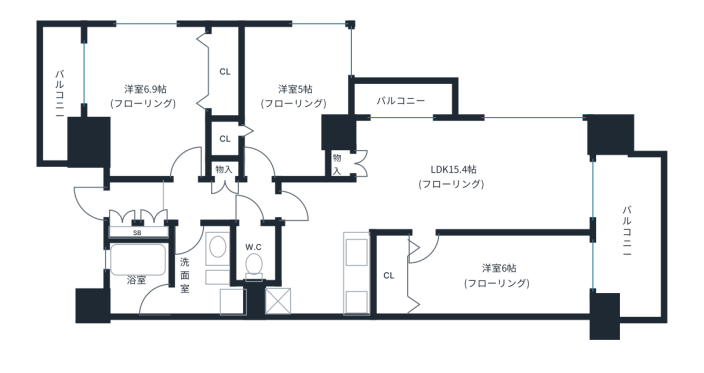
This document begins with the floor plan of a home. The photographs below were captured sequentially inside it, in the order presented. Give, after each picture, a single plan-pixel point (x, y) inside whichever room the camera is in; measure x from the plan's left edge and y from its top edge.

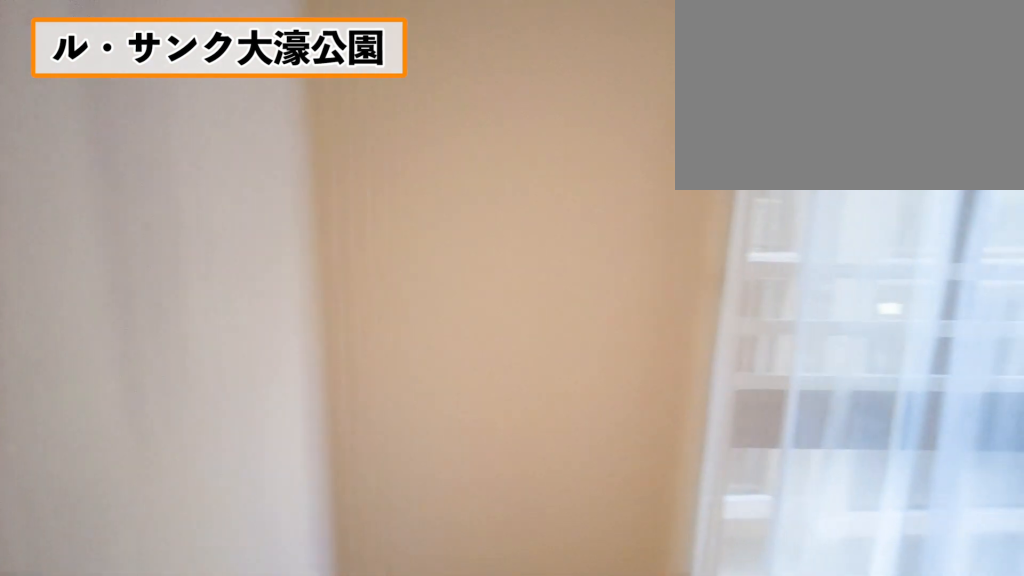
(294, 98)
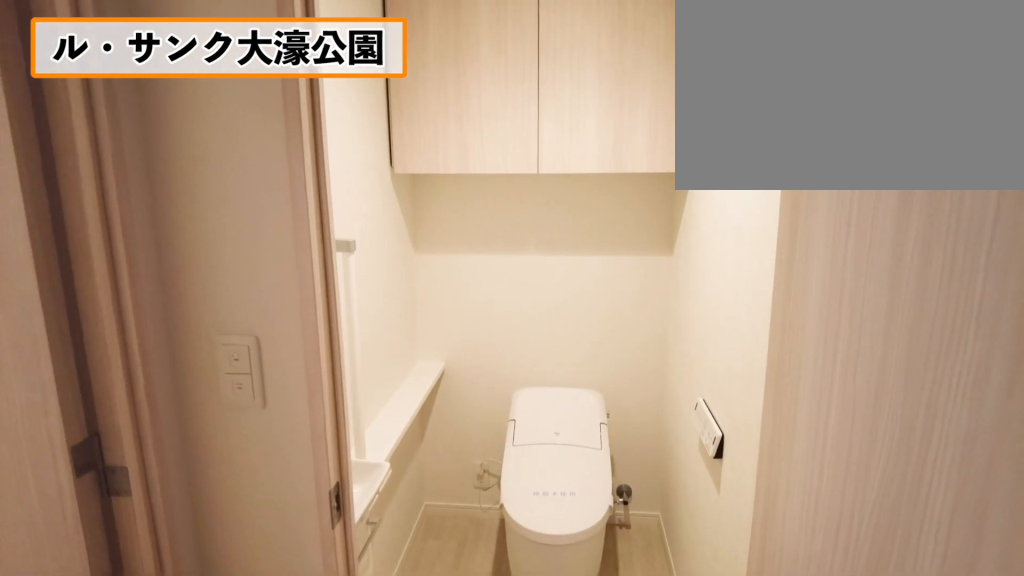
(257, 258)
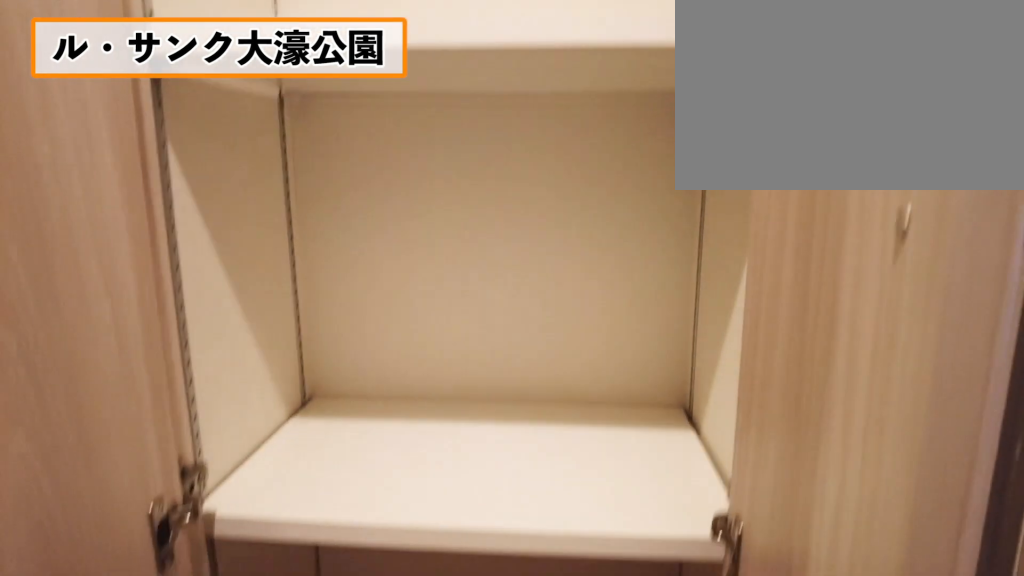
(224, 197)
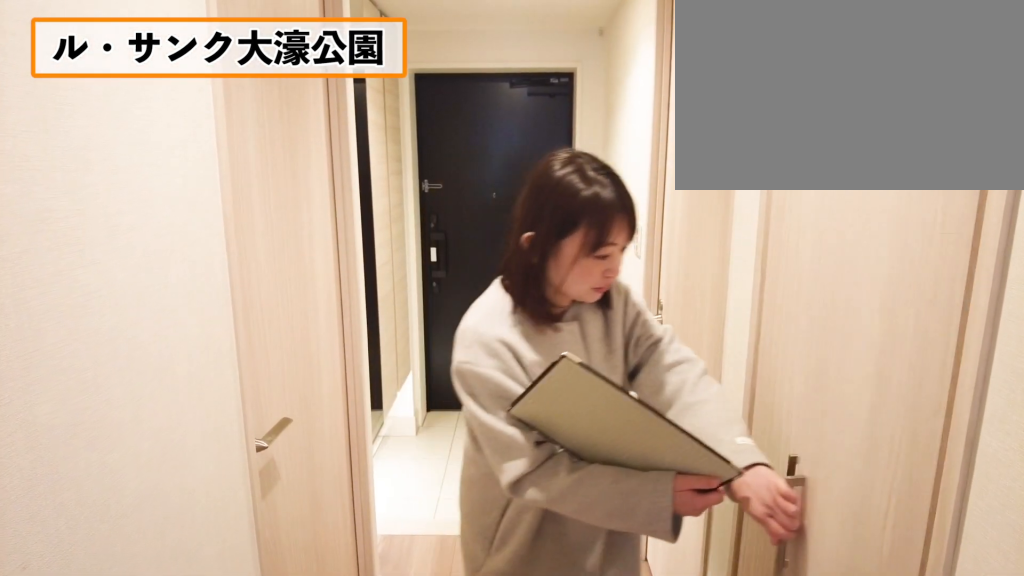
(224, 197)
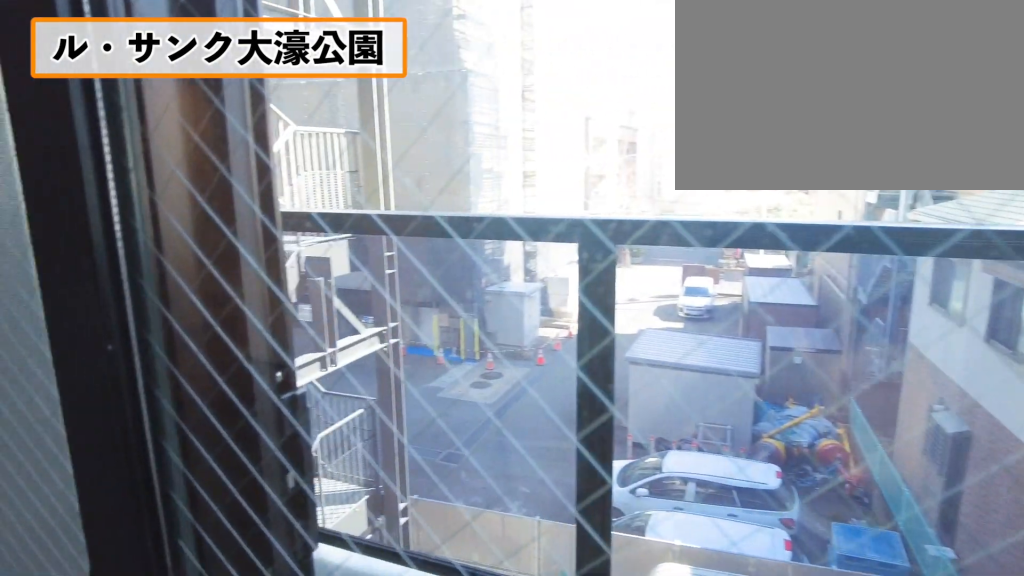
(146, 94)
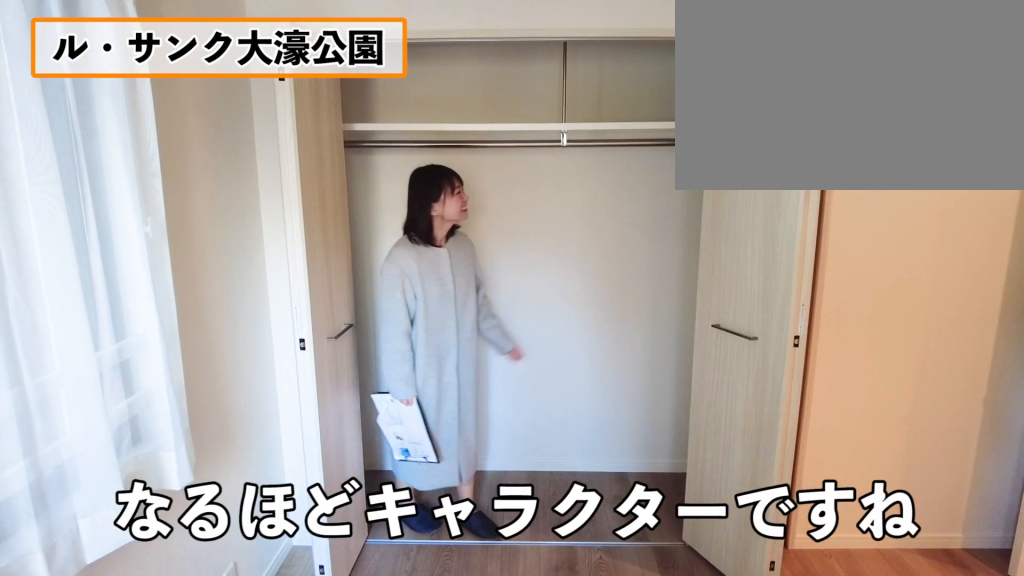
(146, 94)
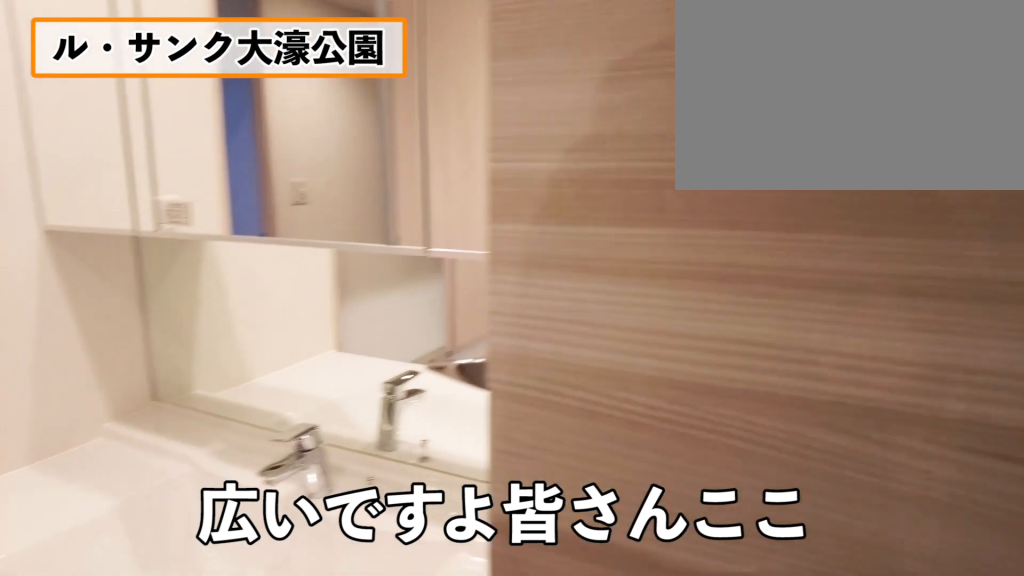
(196, 259)
